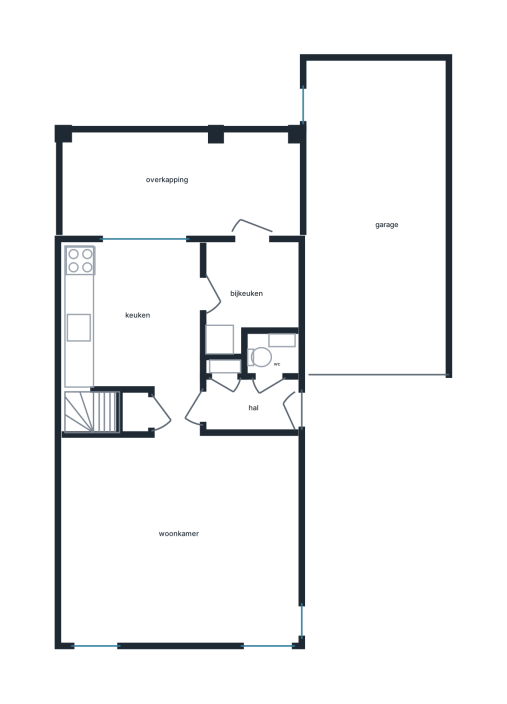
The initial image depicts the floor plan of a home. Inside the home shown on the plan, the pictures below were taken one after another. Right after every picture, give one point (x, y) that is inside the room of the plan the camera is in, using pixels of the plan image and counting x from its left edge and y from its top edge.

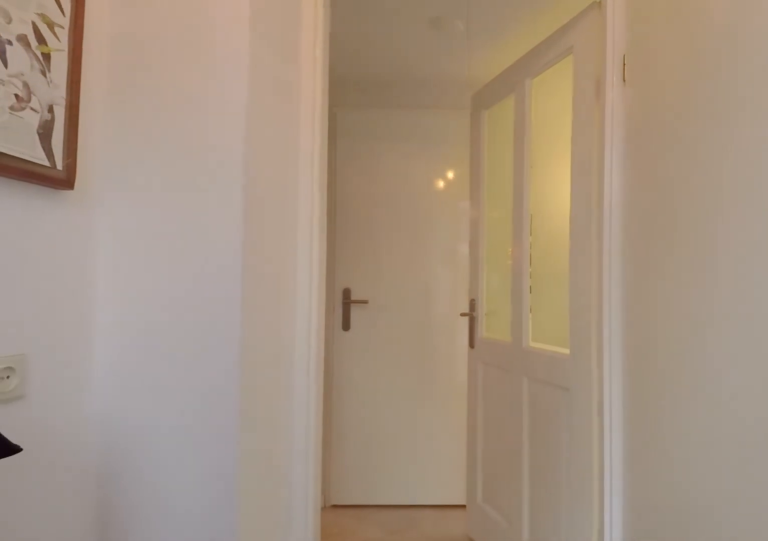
(250, 405)
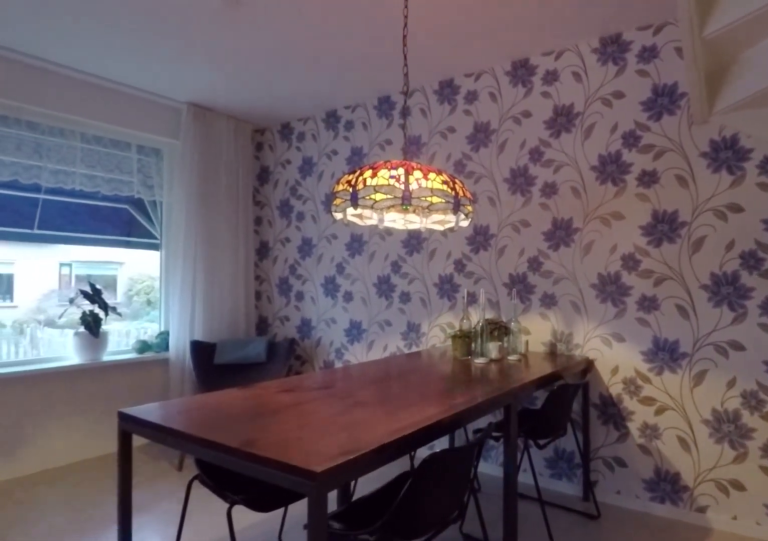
(179, 533)
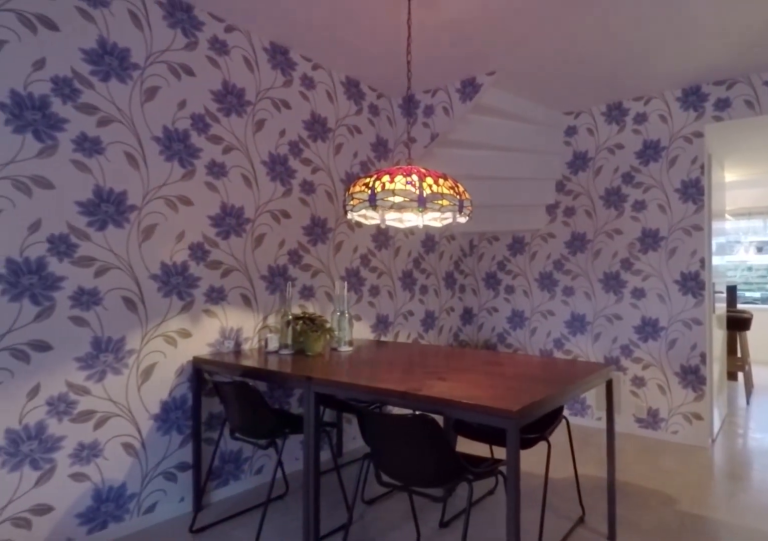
(179, 533)
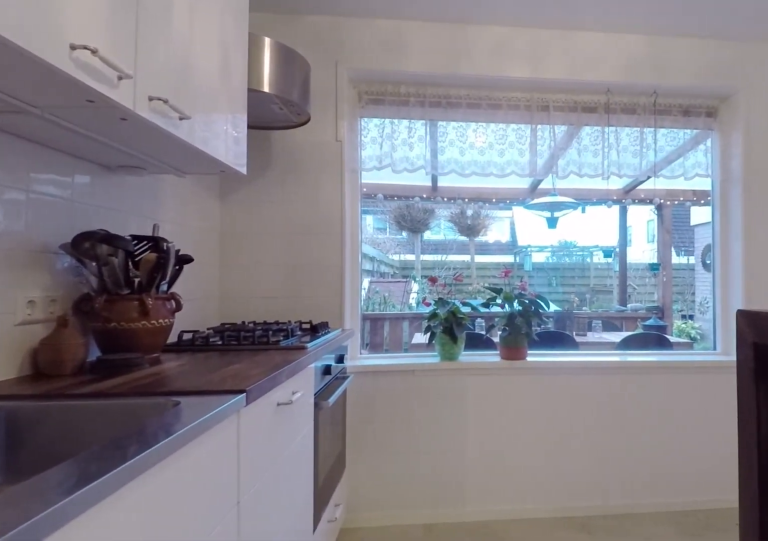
(133, 316)
